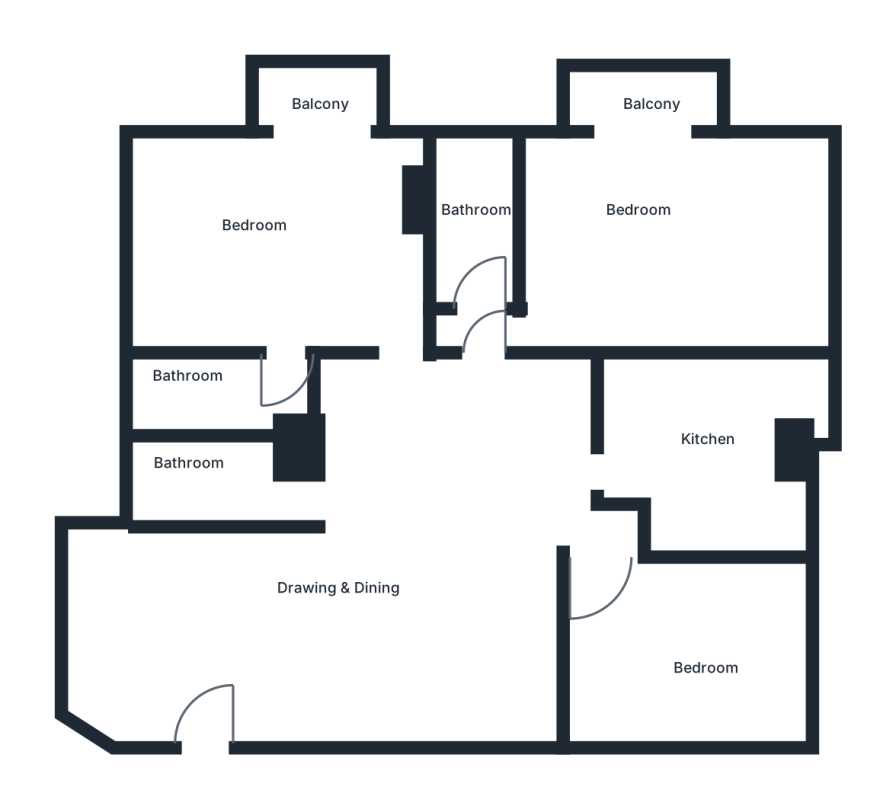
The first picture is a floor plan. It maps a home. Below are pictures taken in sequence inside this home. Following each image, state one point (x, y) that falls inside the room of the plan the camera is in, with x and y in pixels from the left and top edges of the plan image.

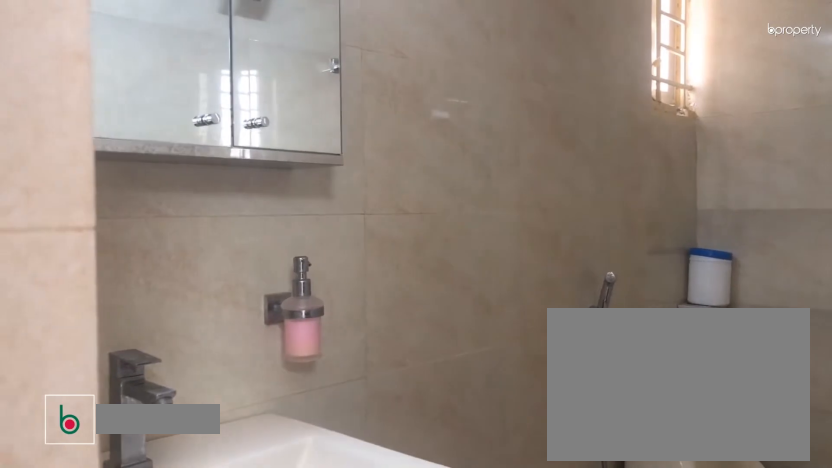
(478, 218)
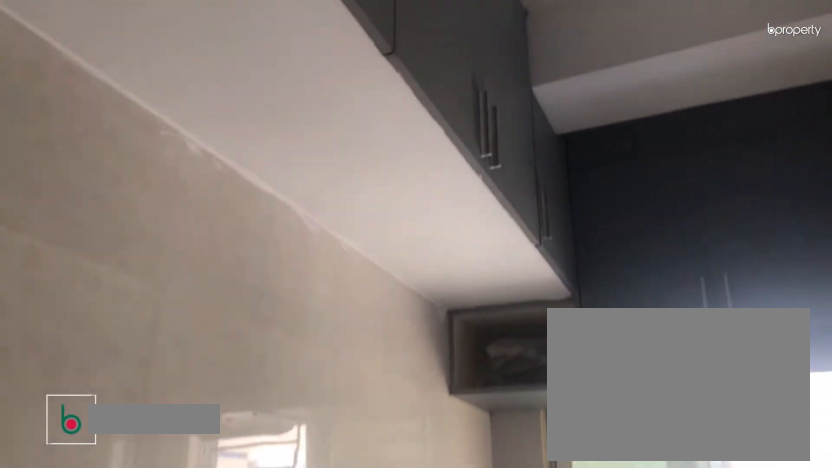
(705, 470)
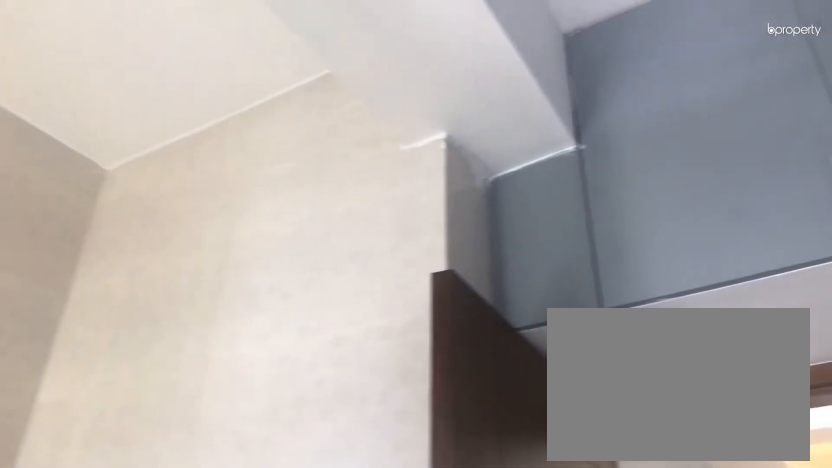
(705, 470)
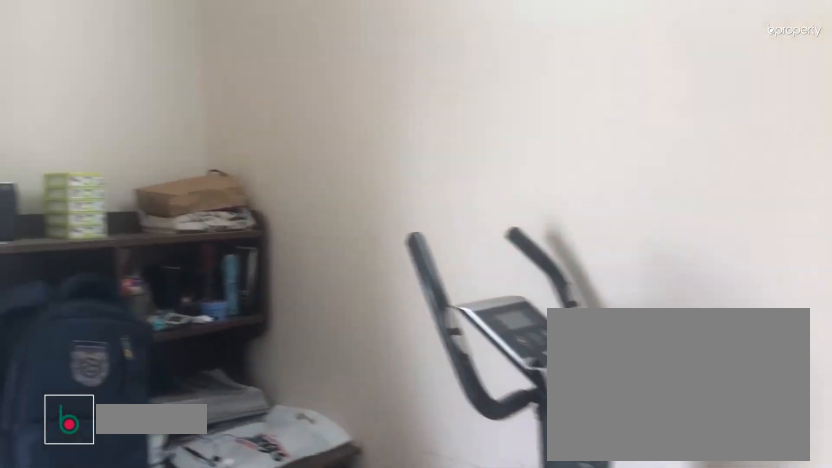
(693, 631)
